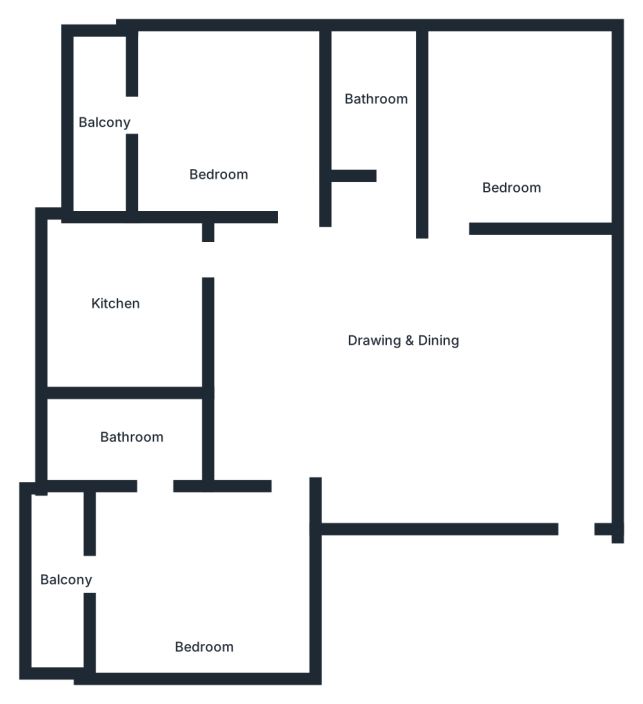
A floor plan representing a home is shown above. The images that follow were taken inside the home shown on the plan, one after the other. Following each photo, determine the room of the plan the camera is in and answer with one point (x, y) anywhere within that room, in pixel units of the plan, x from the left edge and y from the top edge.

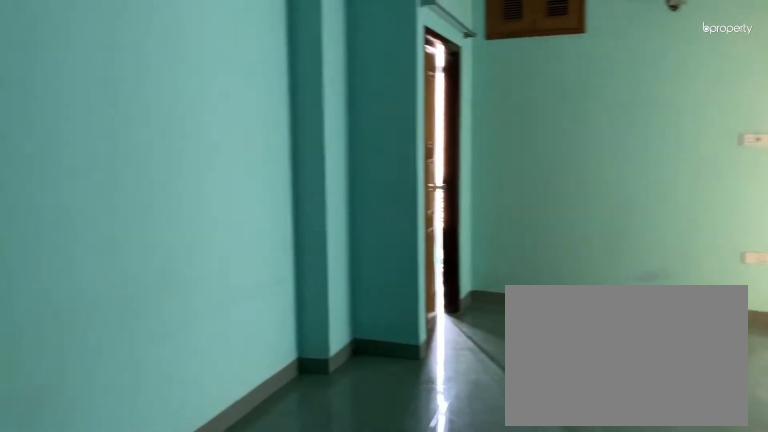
(399, 366)
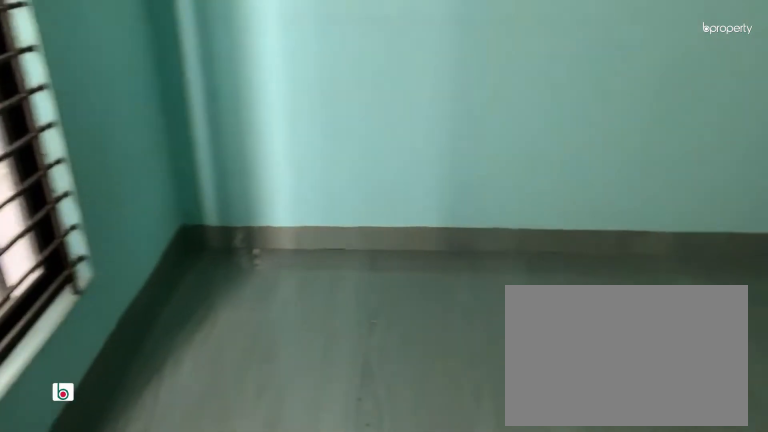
(512, 130)
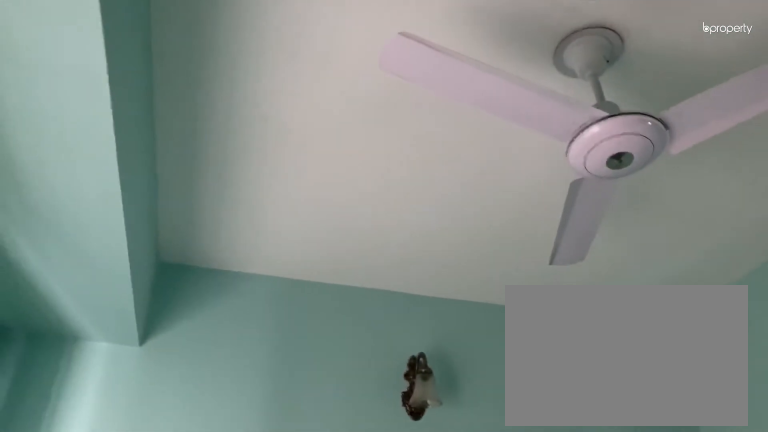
(512, 130)
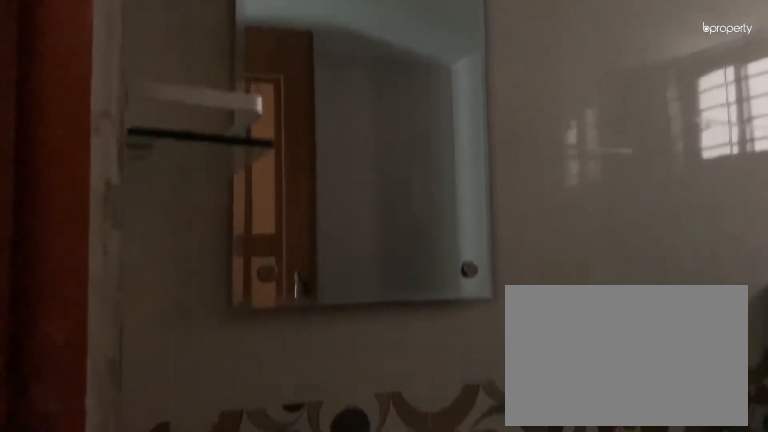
(379, 116)
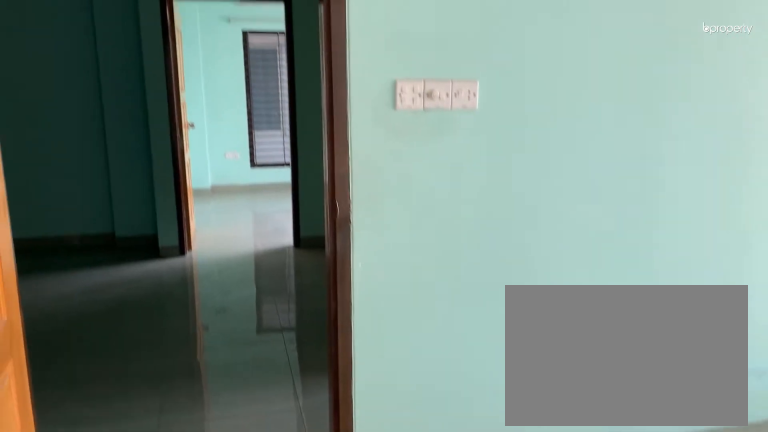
(216, 120)
